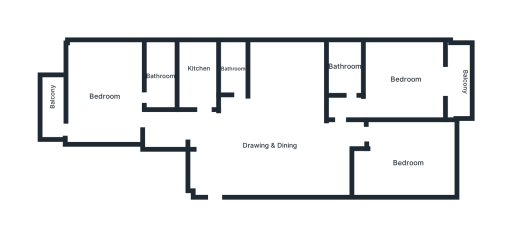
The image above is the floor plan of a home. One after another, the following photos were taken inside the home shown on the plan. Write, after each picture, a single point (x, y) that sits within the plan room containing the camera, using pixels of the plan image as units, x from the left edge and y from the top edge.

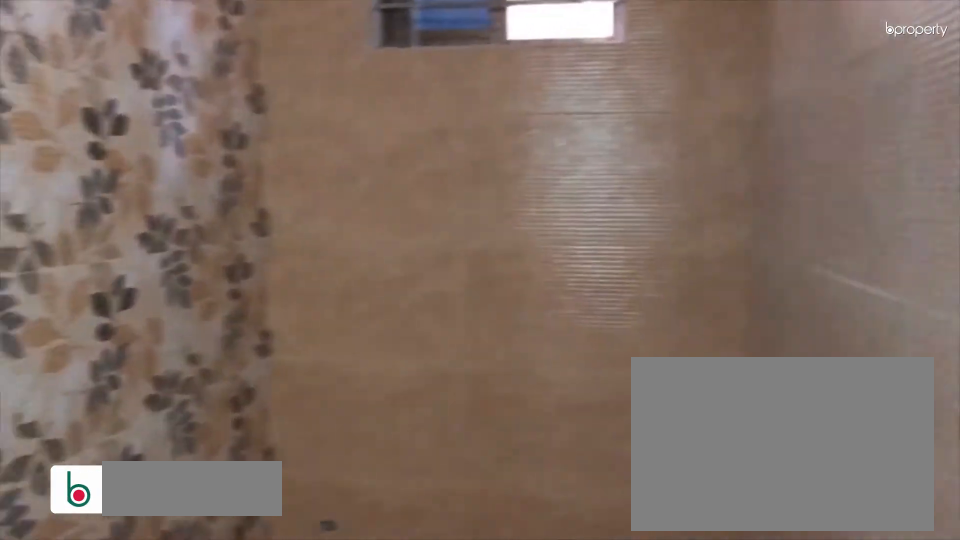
(236, 65)
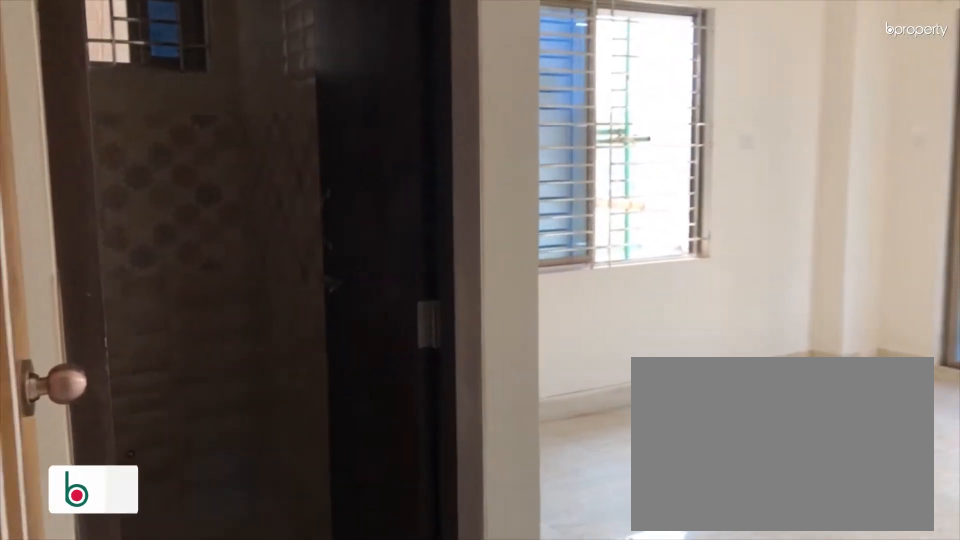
(351, 105)
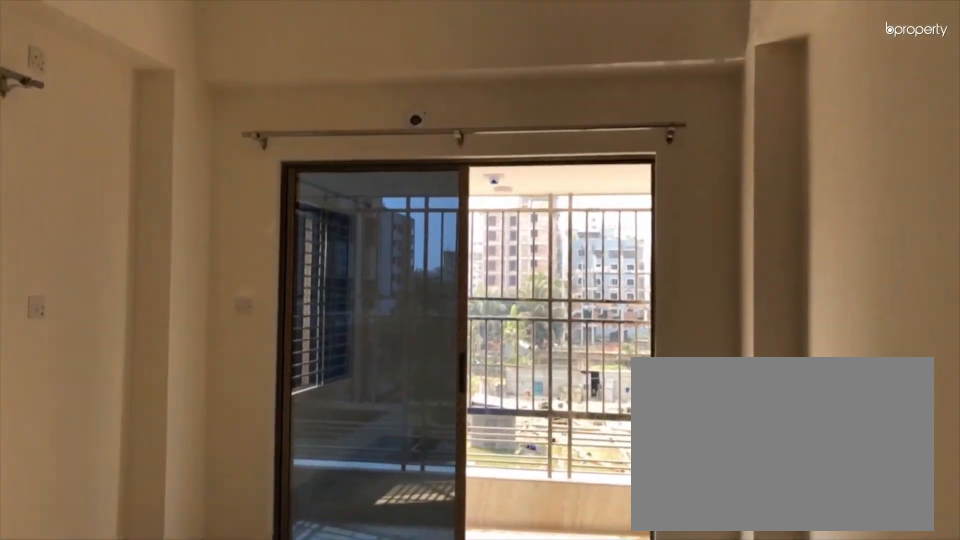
(407, 82)
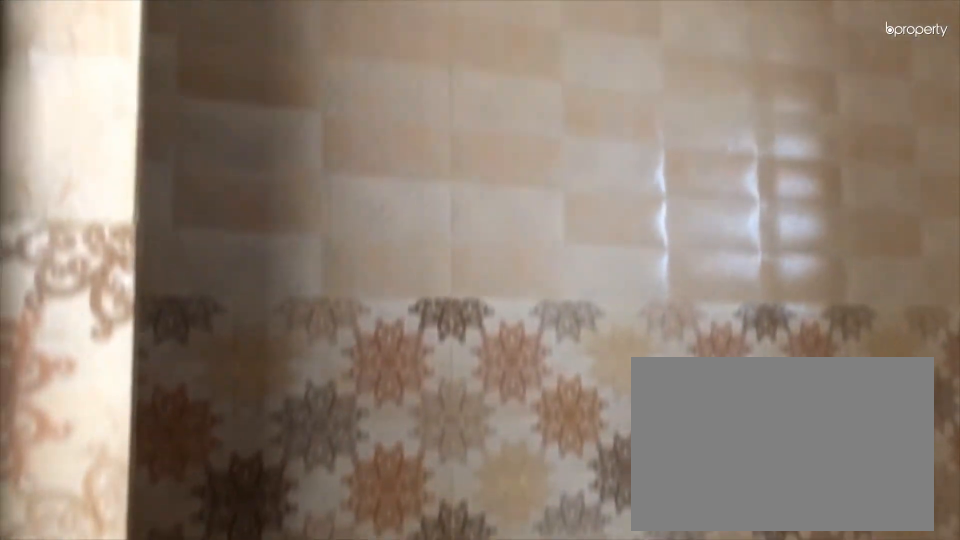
(345, 69)
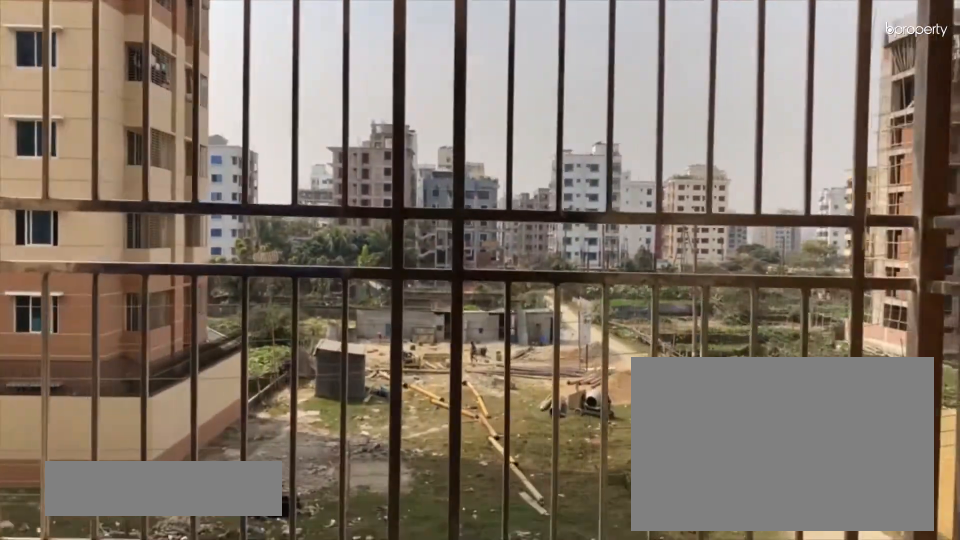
(451, 81)
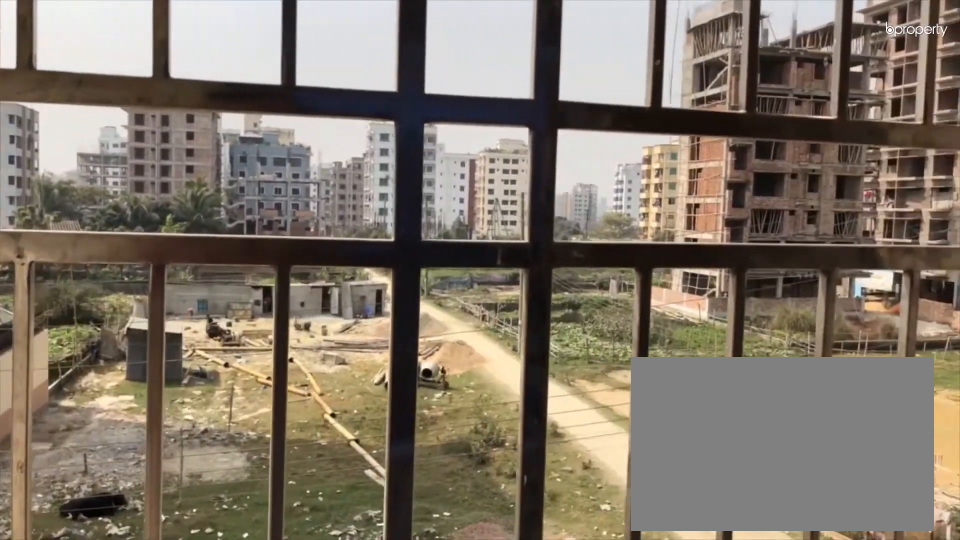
(458, 78)
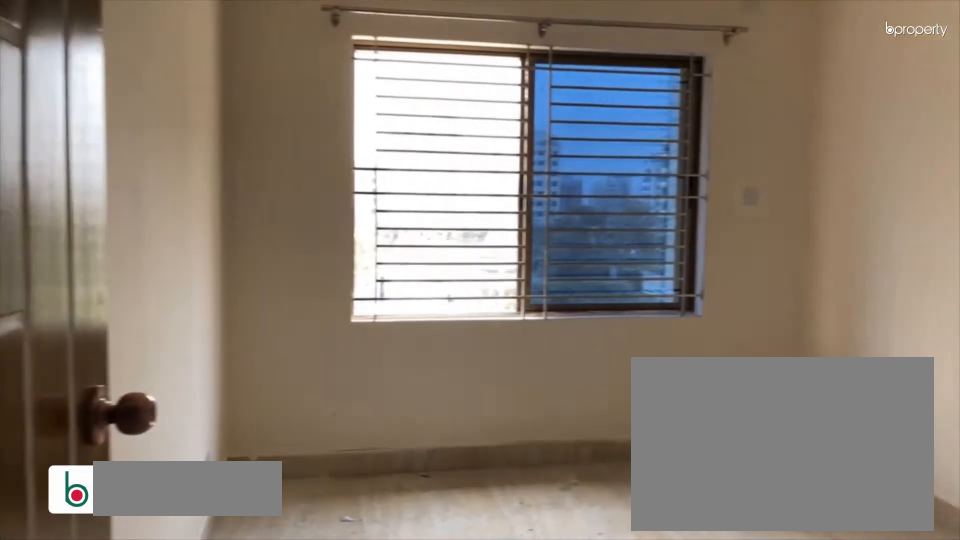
(400, 160)
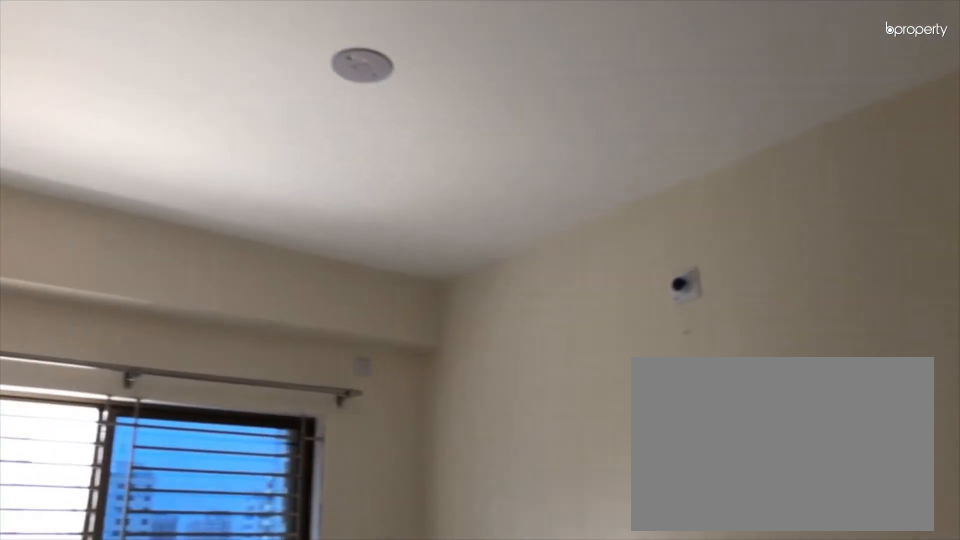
(400, 160)
